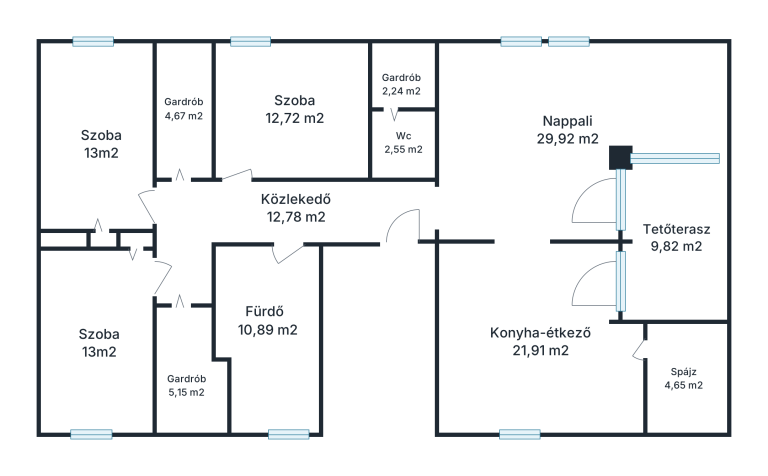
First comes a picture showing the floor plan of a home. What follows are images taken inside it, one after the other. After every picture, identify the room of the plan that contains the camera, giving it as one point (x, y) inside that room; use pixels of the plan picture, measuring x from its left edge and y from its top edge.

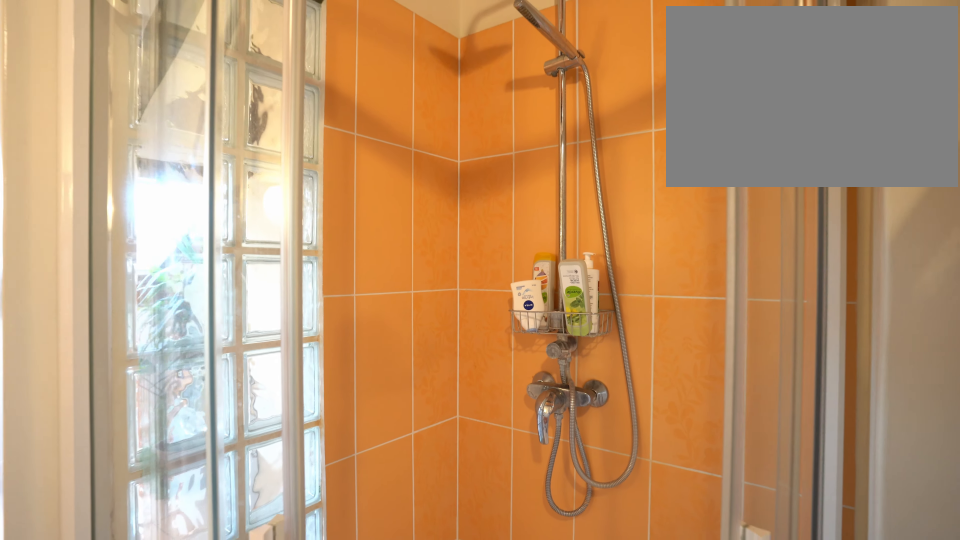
(274, 324)
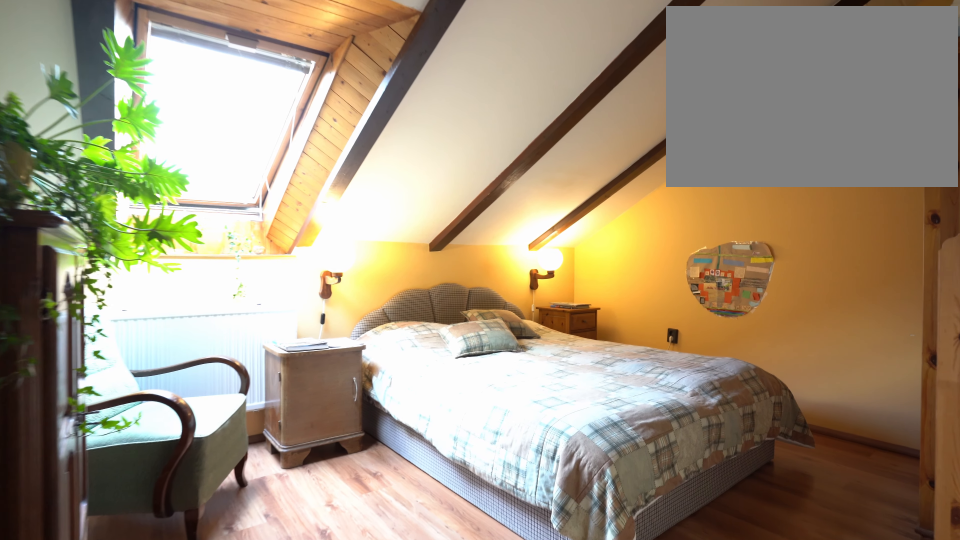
(292, 103)
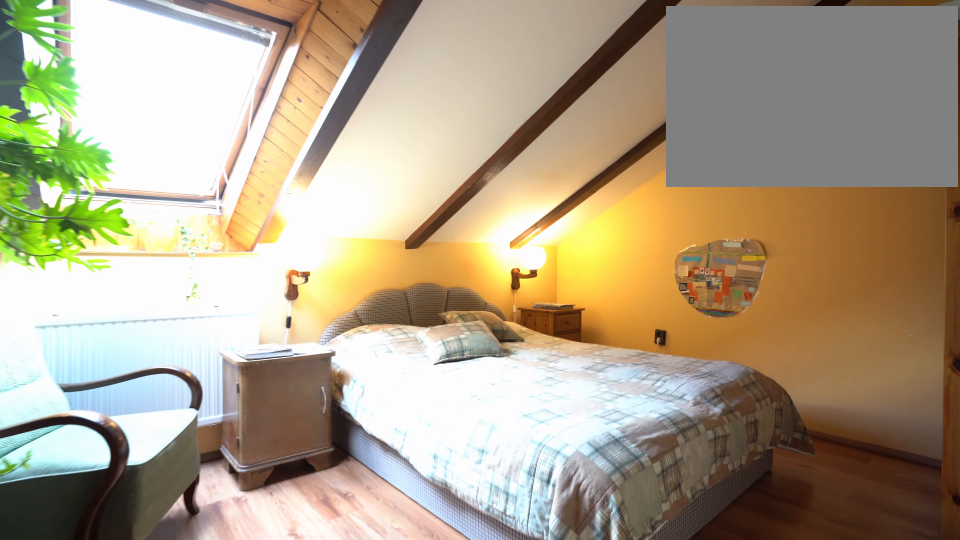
(292, 103)
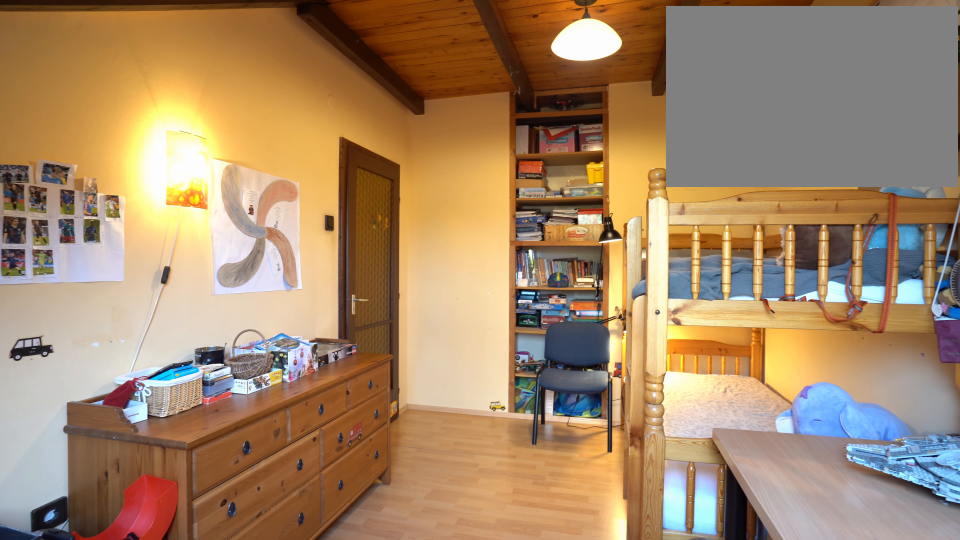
(100, 144)
